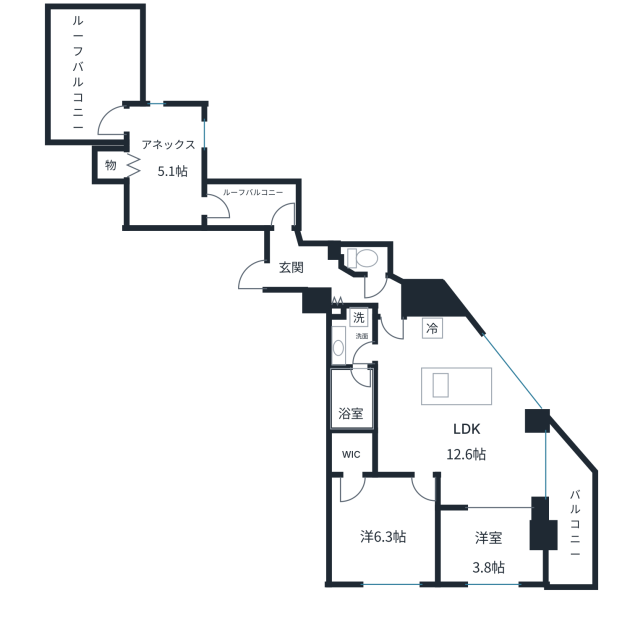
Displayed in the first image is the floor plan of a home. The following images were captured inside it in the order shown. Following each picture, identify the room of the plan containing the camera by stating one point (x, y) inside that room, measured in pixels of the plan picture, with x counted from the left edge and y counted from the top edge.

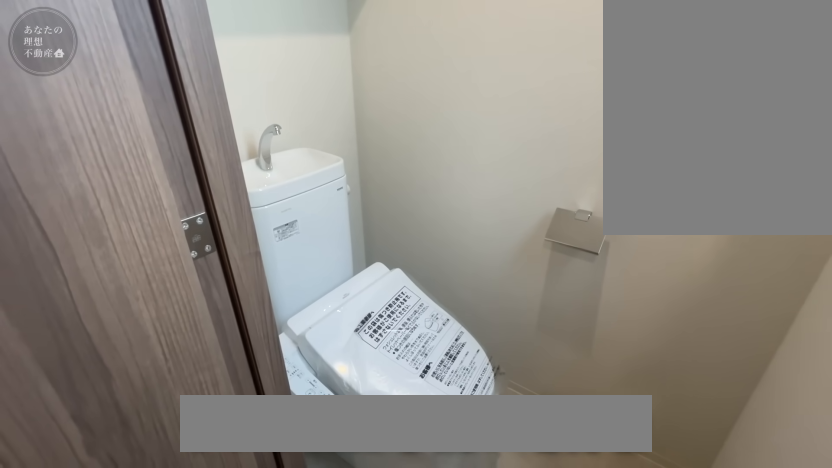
(333, 286)
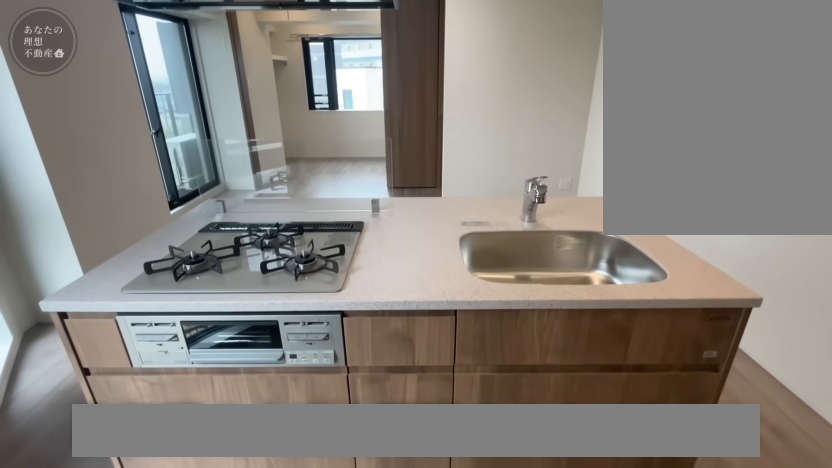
(452, 338)
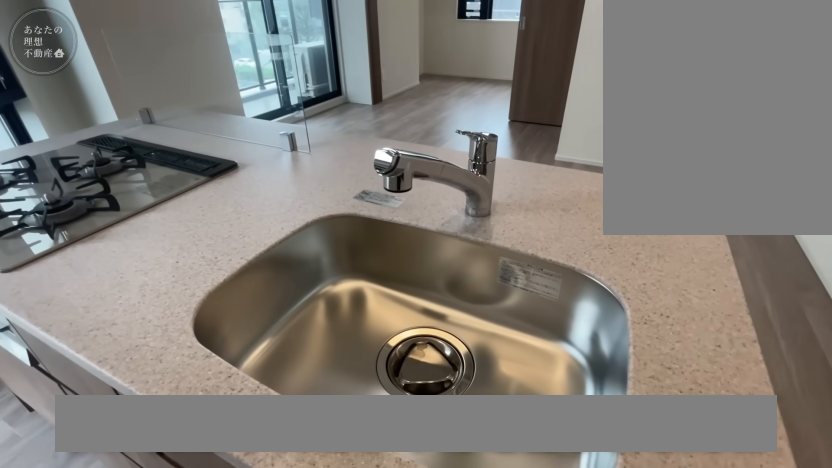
(452, 338)
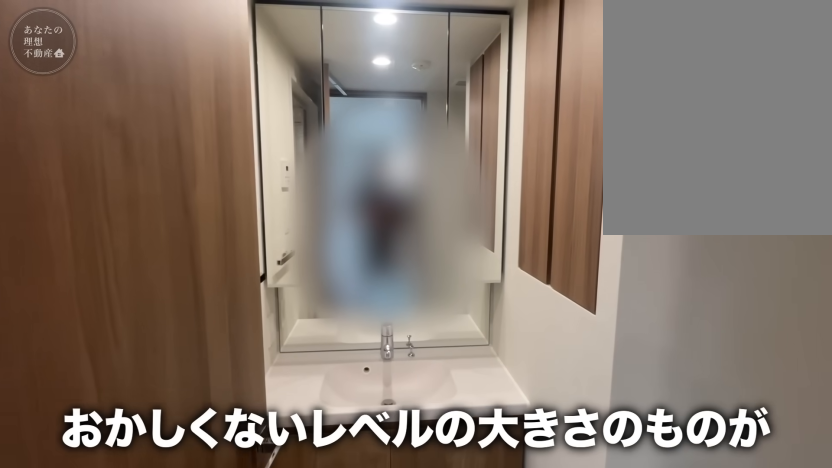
(357, 341)
